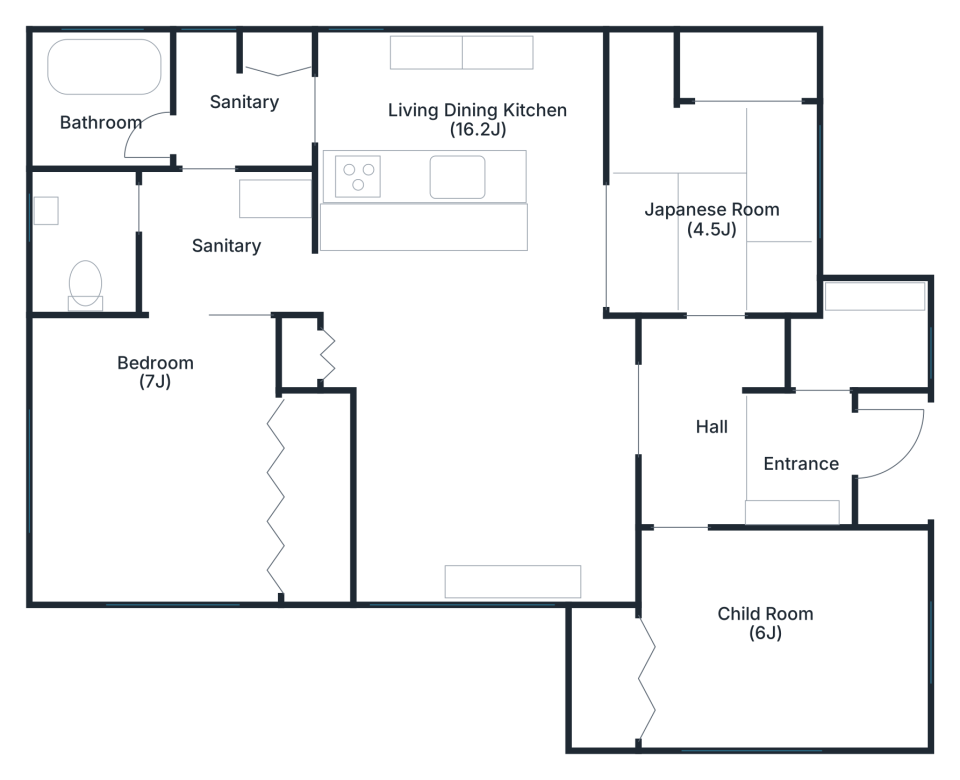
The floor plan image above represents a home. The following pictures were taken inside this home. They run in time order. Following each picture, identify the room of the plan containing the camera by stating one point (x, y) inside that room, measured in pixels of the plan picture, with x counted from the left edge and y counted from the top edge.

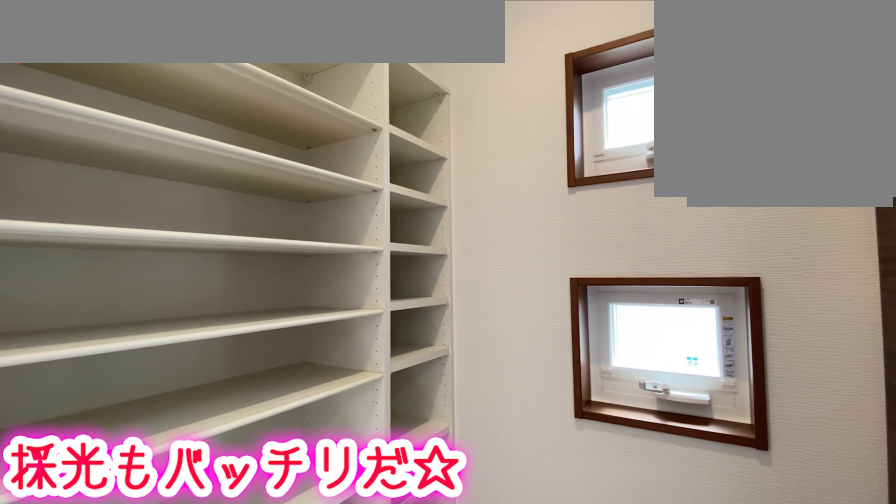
(863, 342)
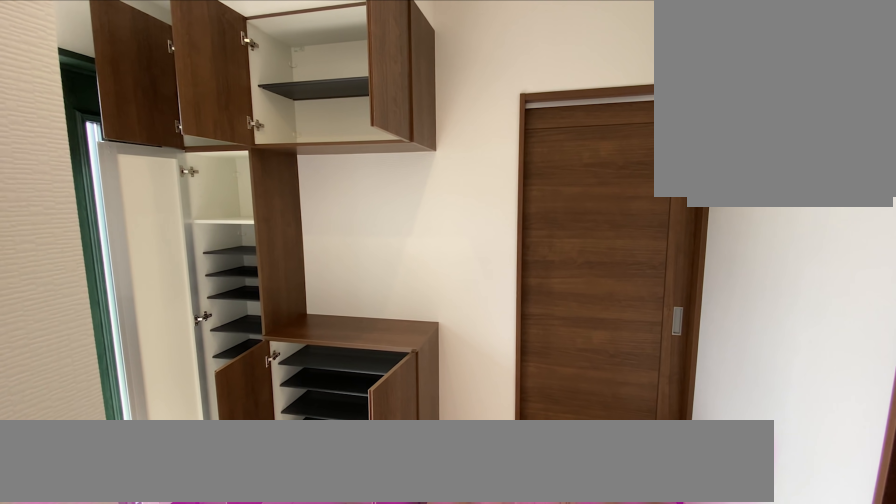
(796, 451)
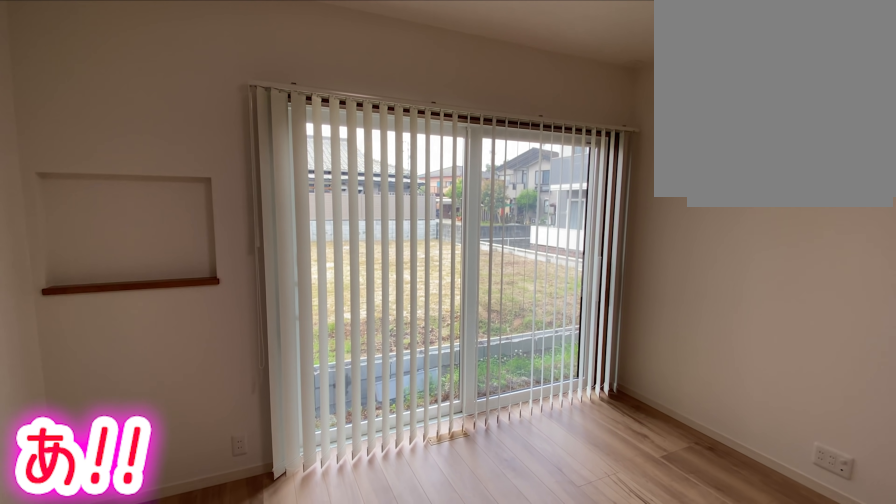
(483, 405)
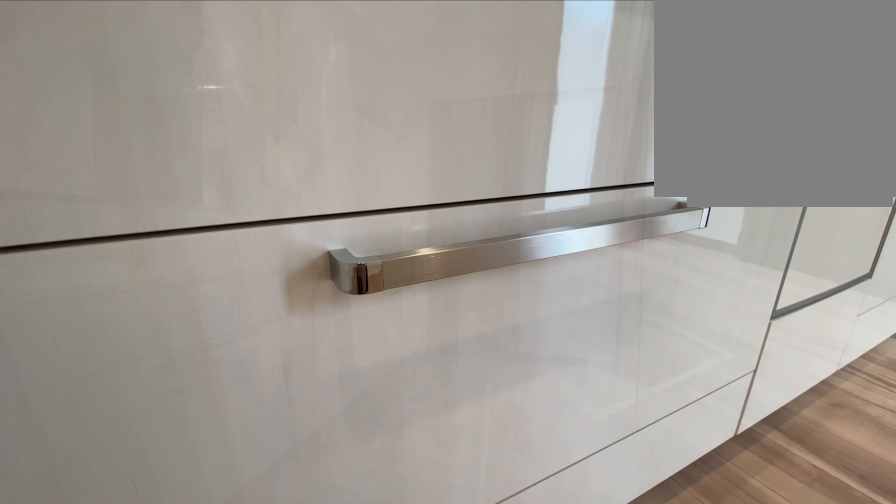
(428, 115)
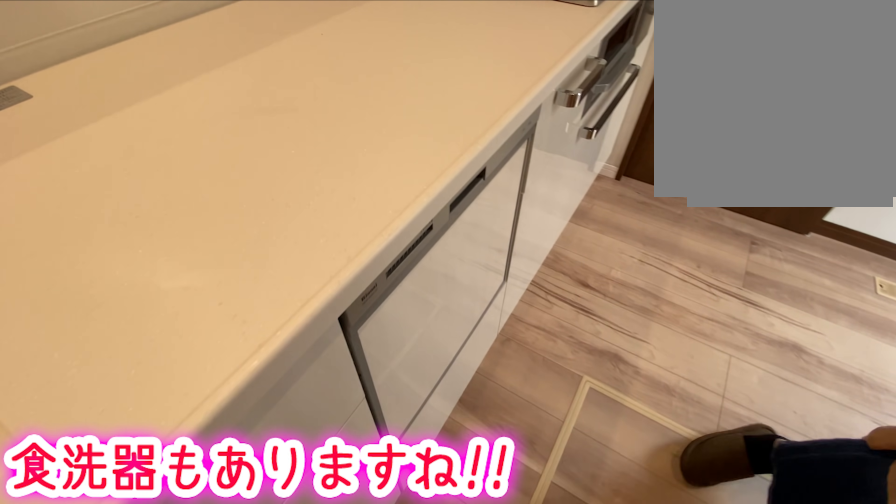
(428, 115)
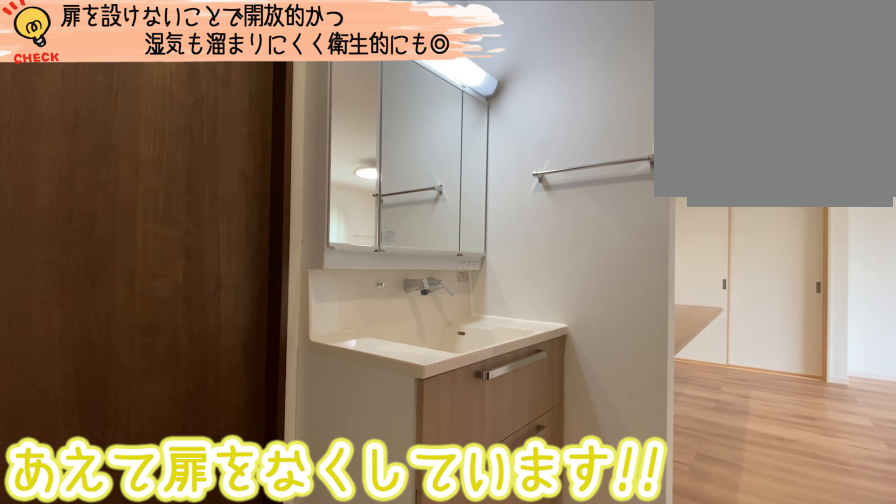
(212, 251)
